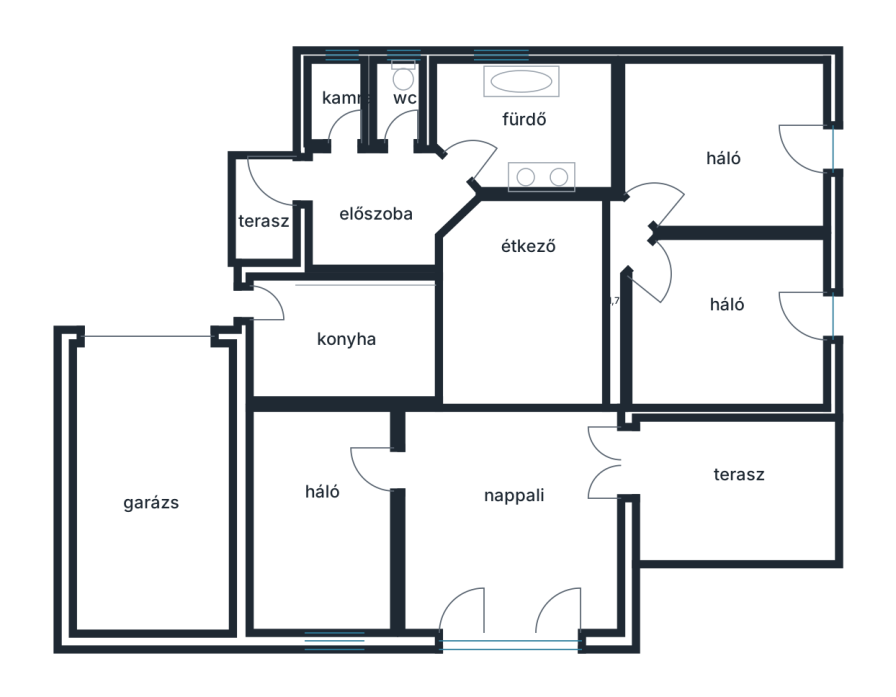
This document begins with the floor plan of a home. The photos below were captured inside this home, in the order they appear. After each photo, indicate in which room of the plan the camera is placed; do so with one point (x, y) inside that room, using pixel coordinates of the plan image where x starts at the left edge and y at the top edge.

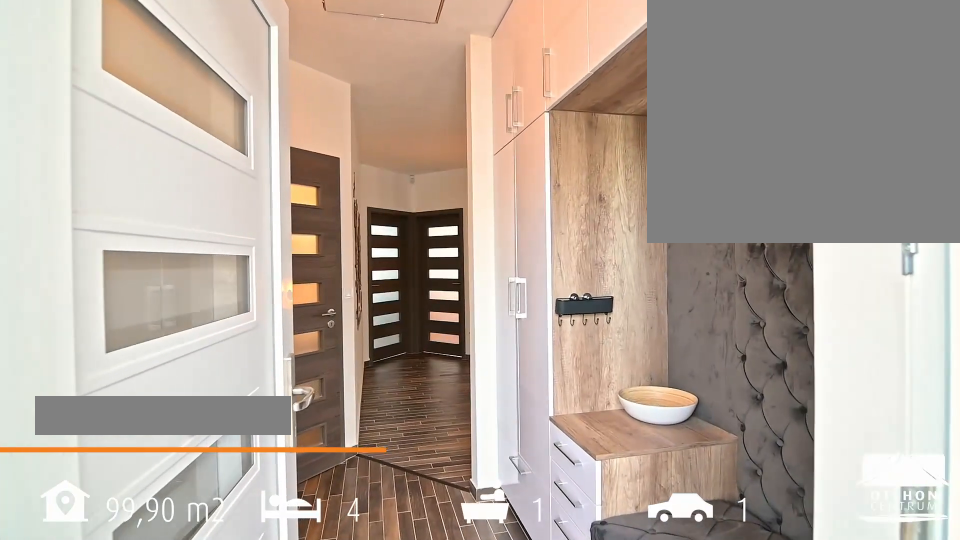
(379, 207)
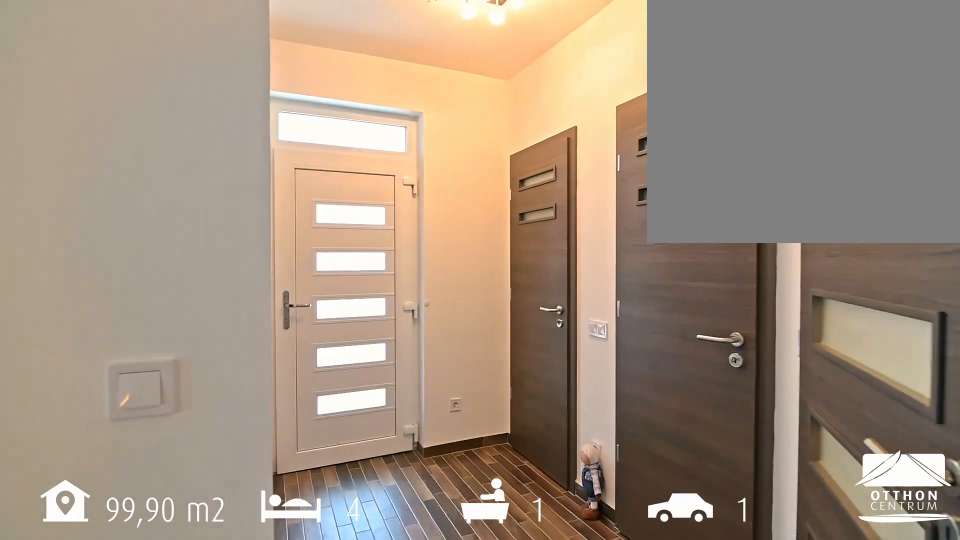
(378, 208)
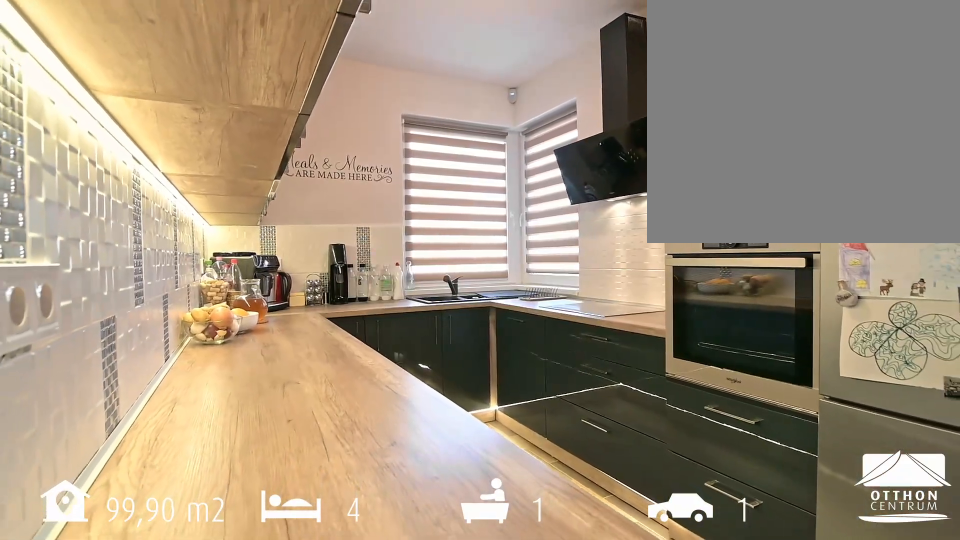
(343, 341)
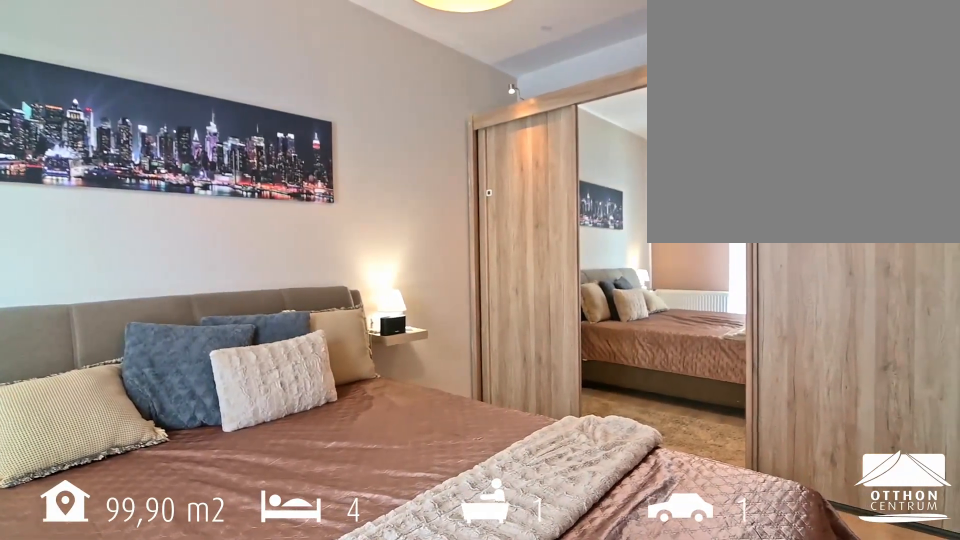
(321, 488)
